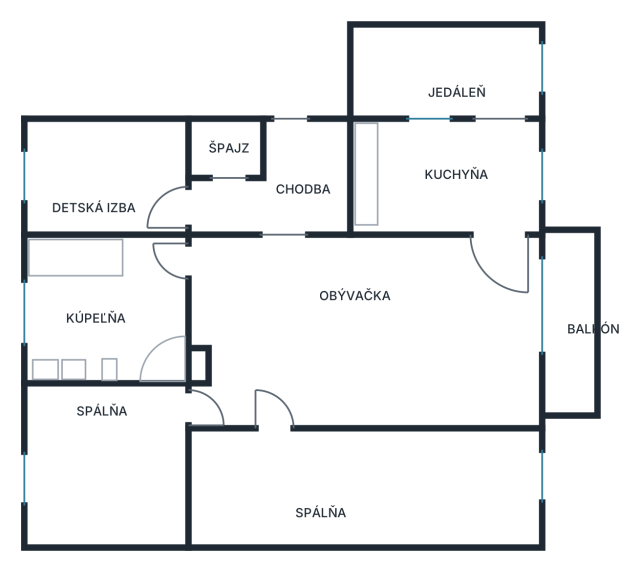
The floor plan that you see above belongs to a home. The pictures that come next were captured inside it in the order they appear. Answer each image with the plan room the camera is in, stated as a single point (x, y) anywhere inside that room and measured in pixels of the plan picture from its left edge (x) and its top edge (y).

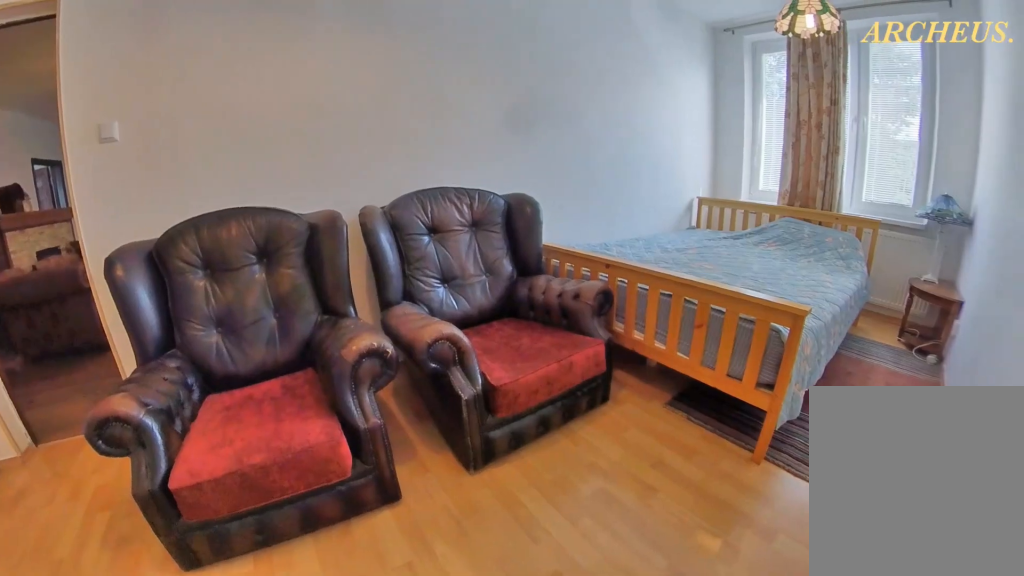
(370, 486)
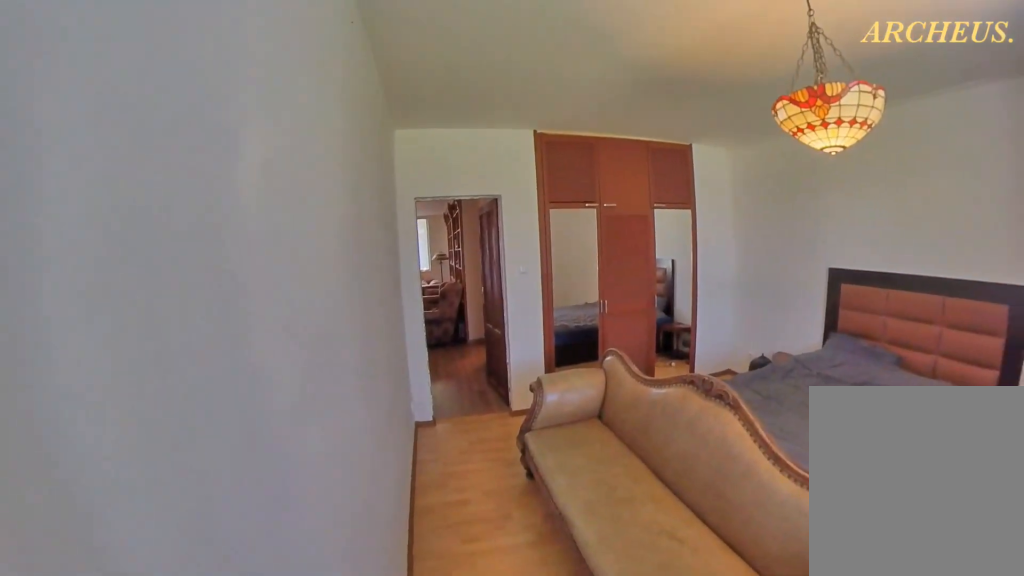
(99, 468)
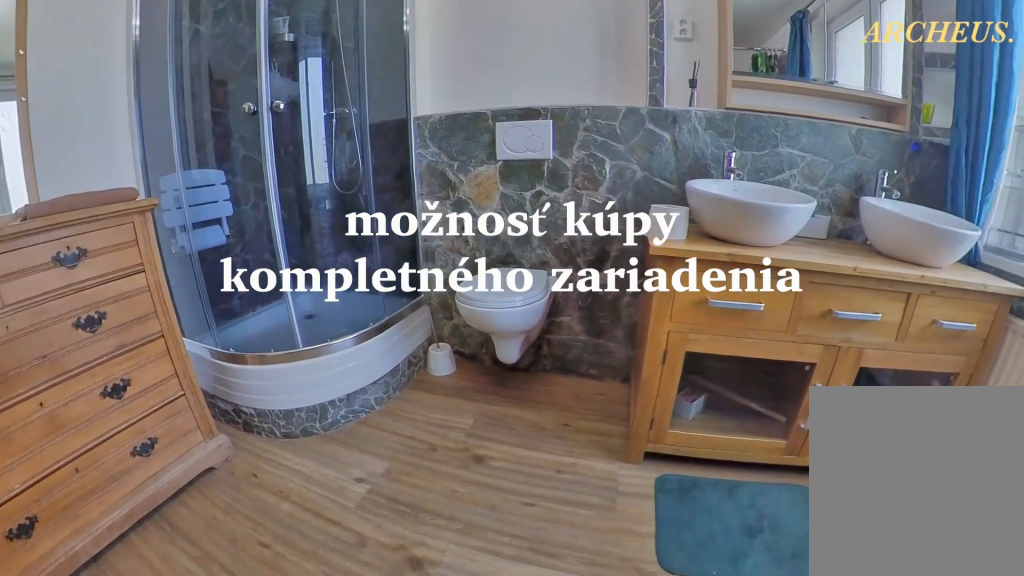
(108, 312)
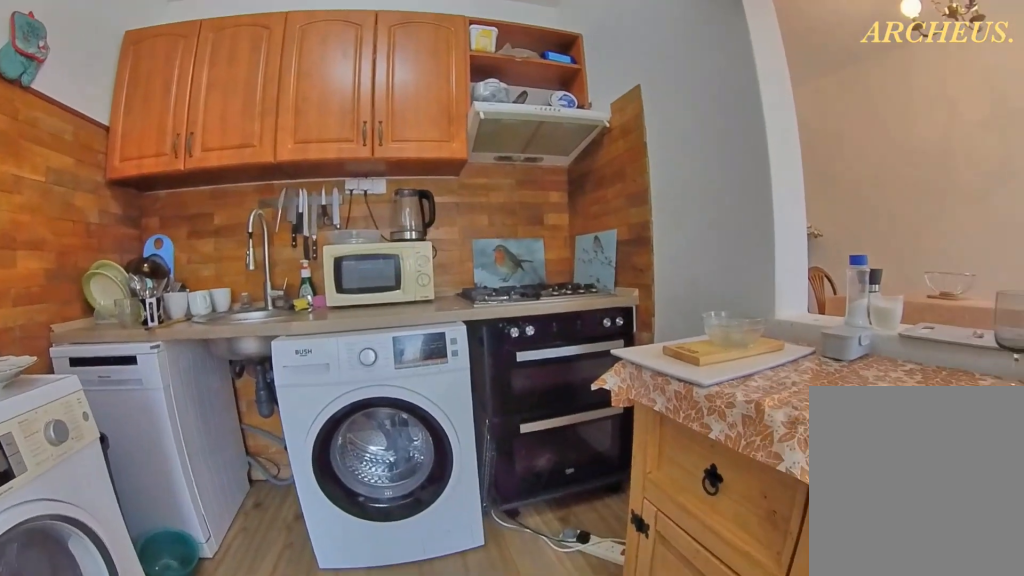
(448, 171)
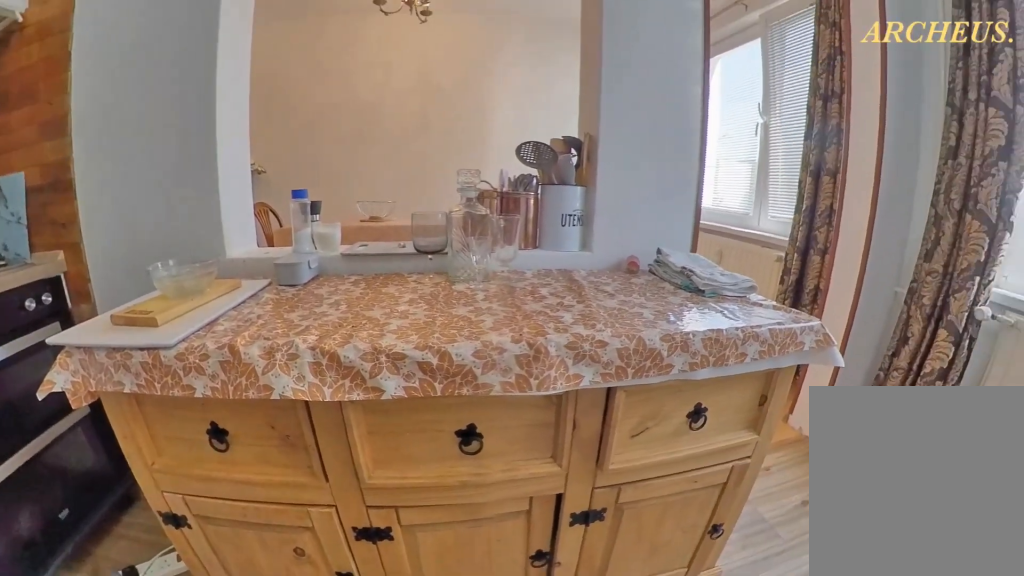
(448, 171)
